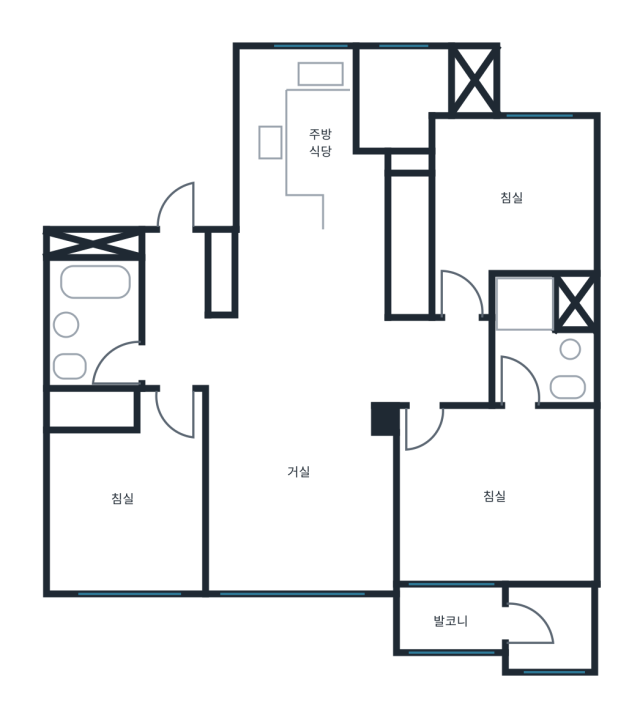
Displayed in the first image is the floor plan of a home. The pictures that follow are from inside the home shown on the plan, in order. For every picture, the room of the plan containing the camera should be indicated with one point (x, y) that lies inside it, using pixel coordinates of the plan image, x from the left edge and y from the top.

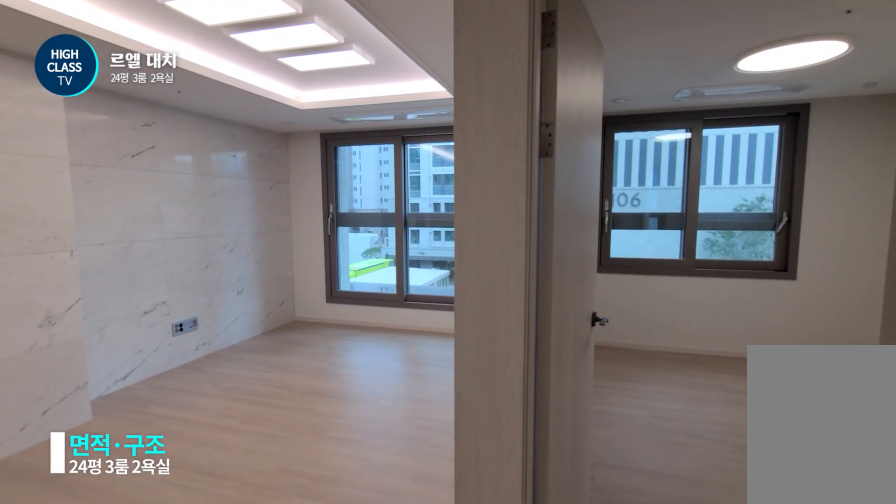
(192, 353)
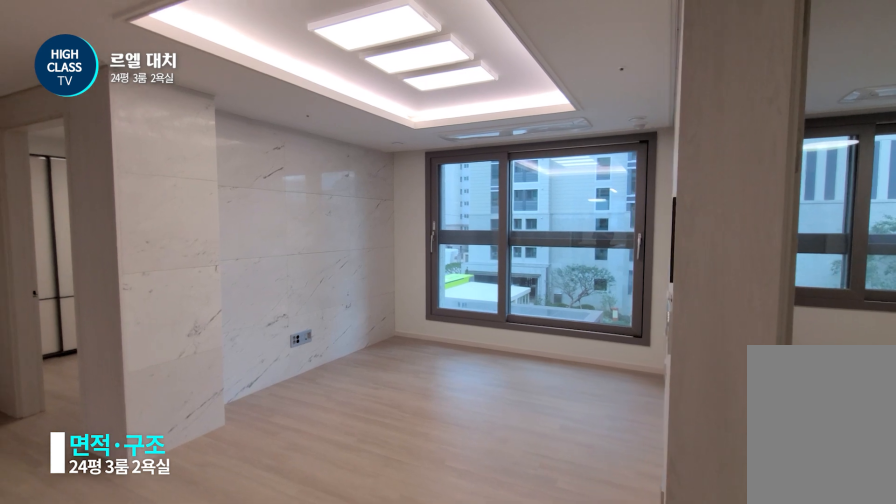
(192, 353)
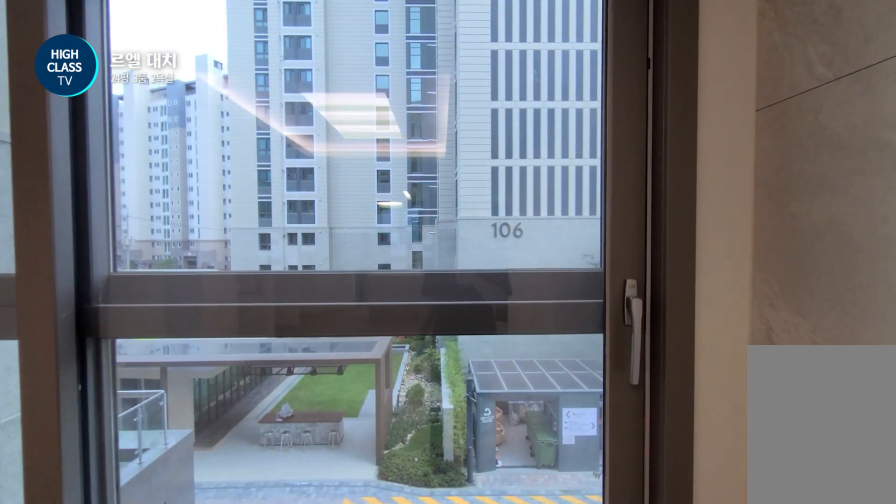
(299, 454)
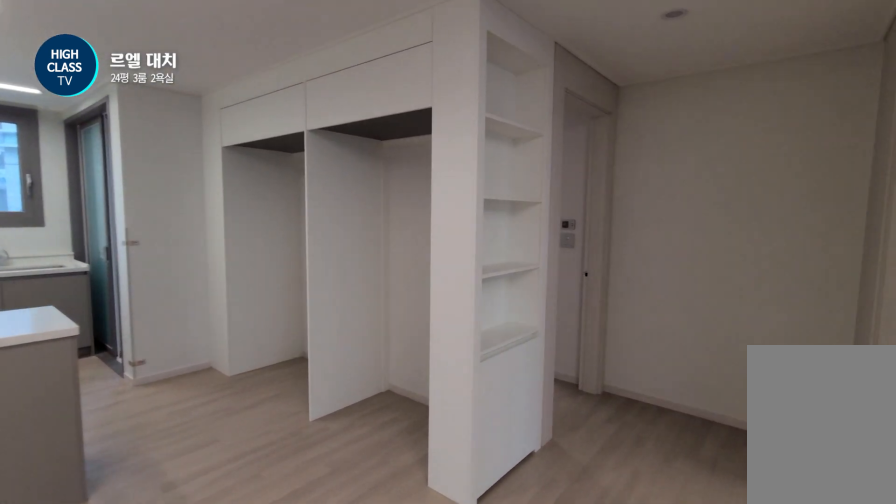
(299, 454)
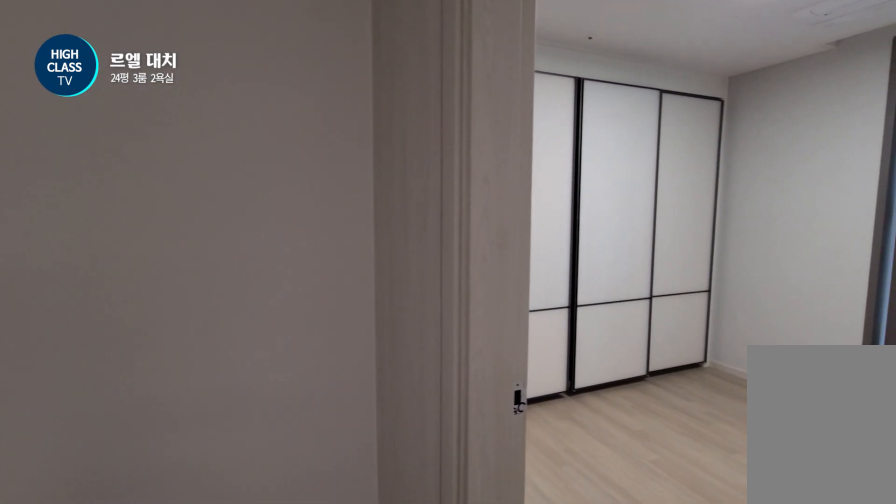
(443, 363)
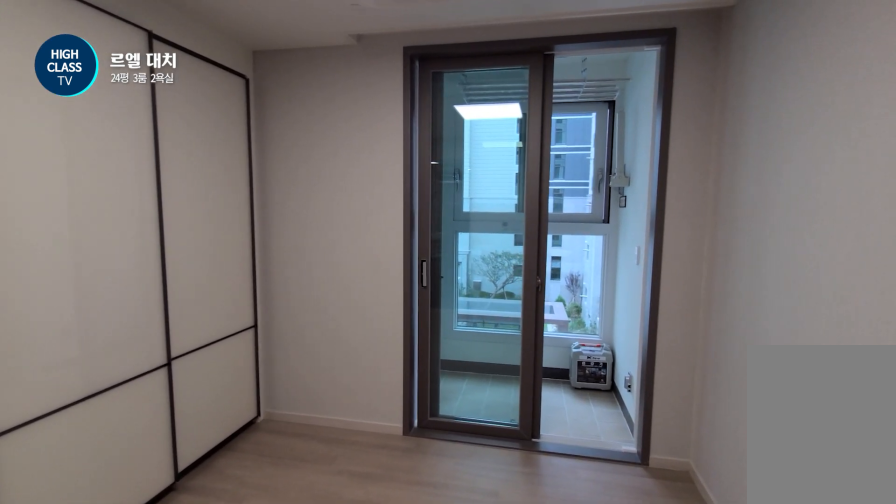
(487, 521)
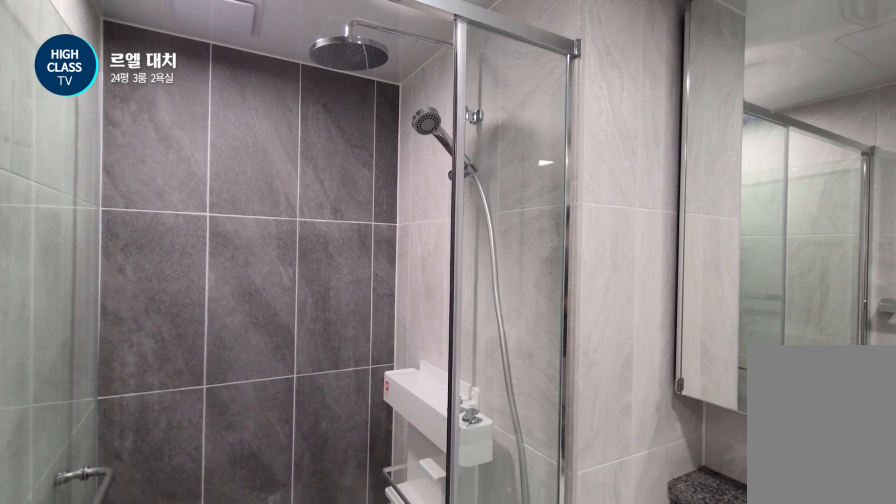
(543, 343)
